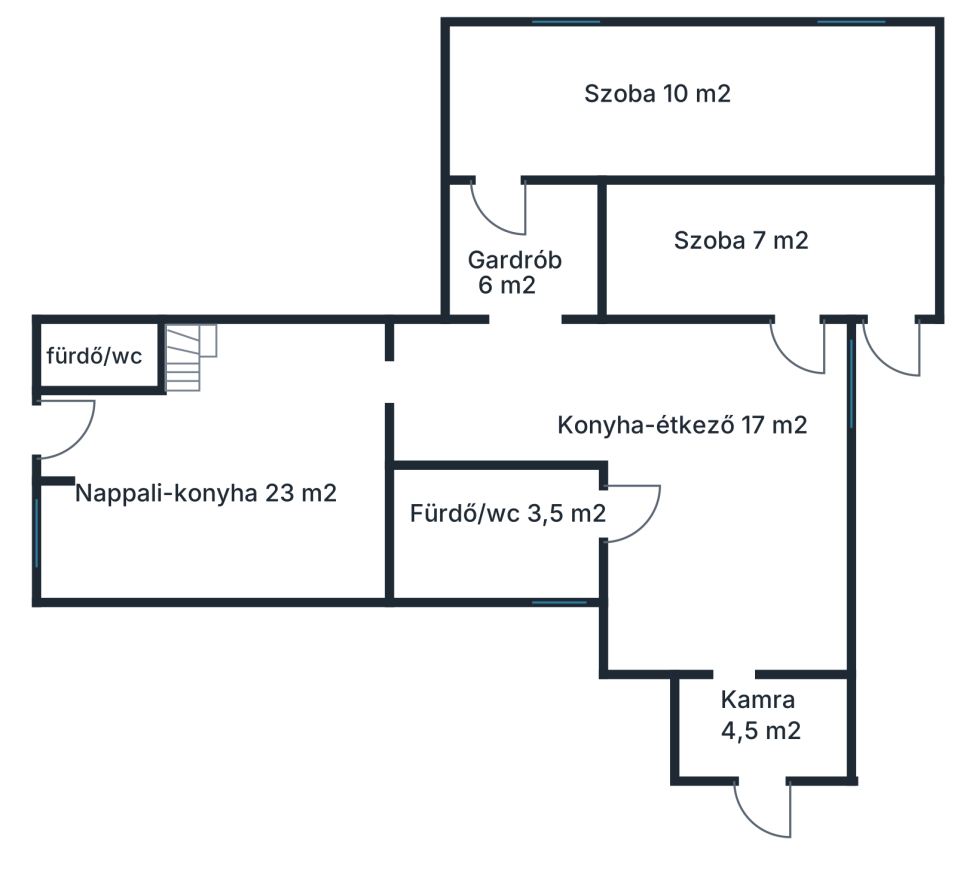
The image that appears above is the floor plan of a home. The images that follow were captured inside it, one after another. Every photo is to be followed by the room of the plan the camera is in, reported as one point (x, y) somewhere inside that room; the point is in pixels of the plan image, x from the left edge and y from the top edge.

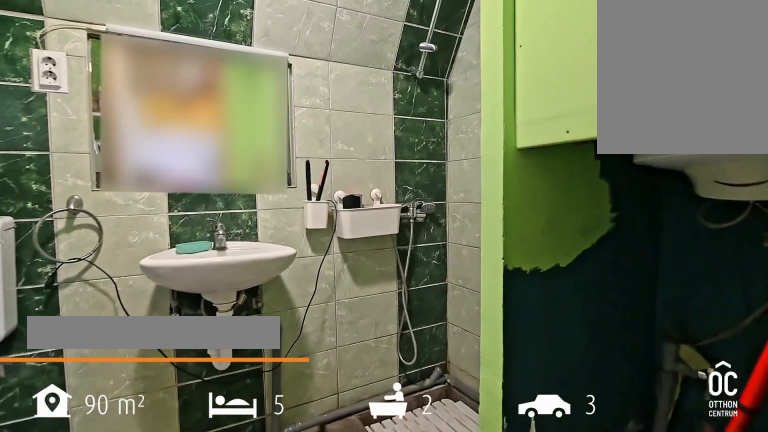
(91, 360)
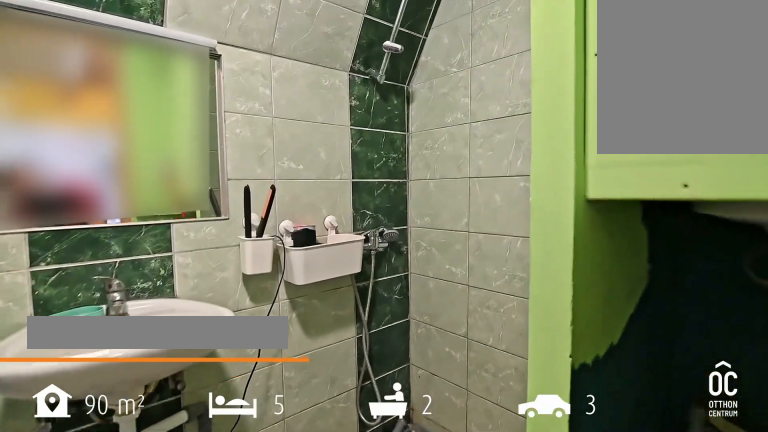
(91, 360)
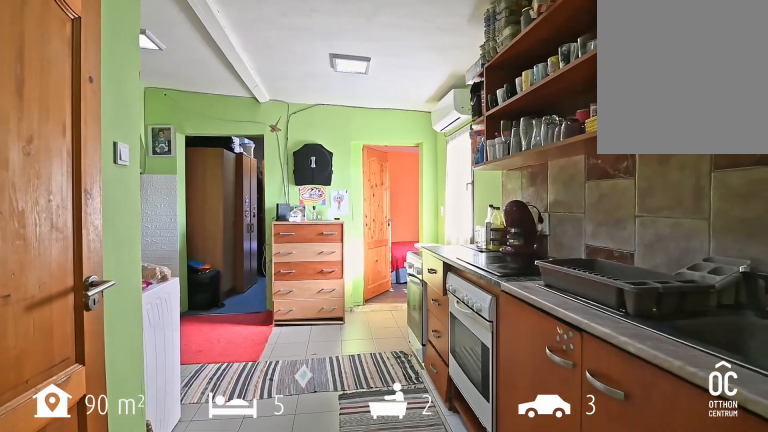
(726, 495)
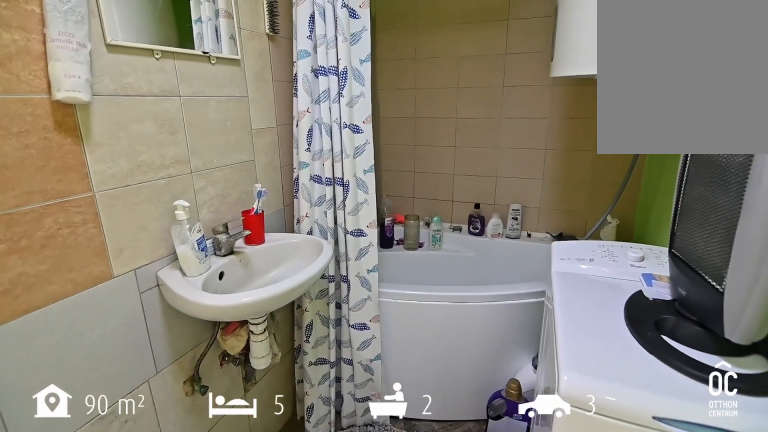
(496, 519)
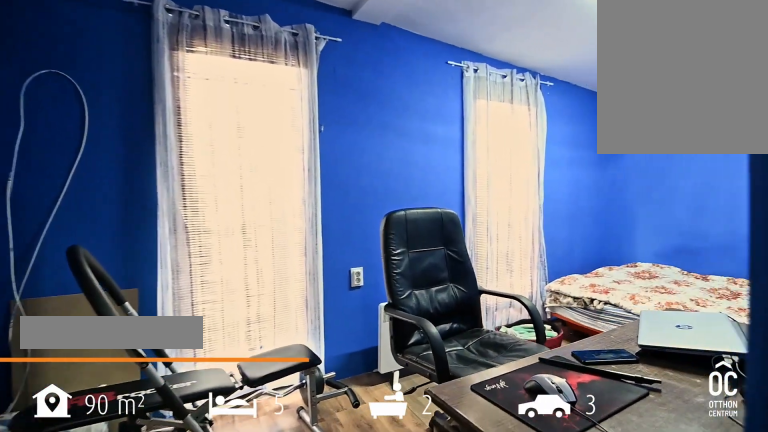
(696, 105)
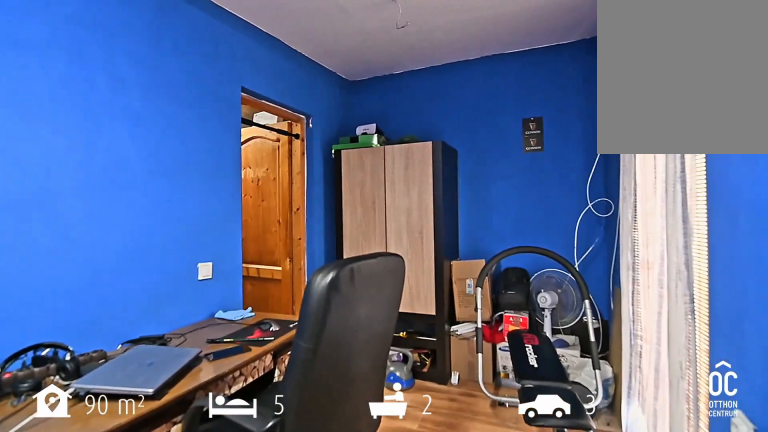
(695, 105)
